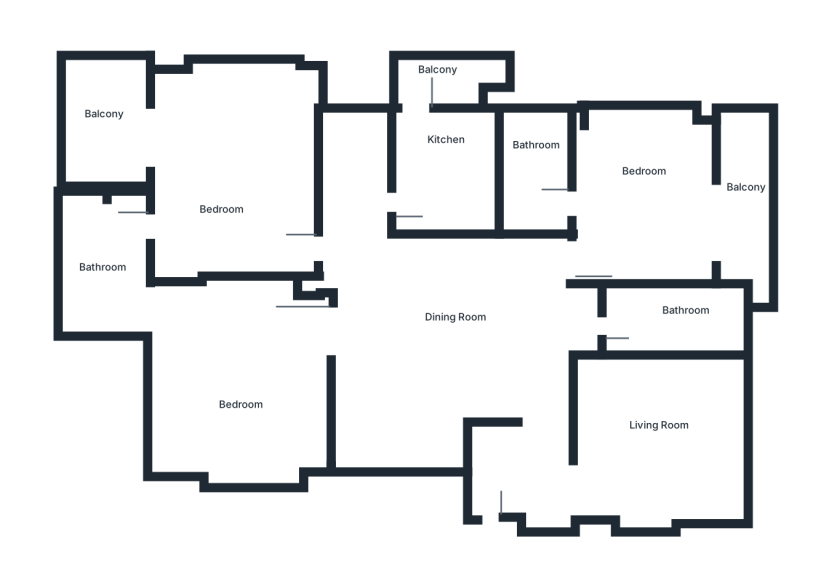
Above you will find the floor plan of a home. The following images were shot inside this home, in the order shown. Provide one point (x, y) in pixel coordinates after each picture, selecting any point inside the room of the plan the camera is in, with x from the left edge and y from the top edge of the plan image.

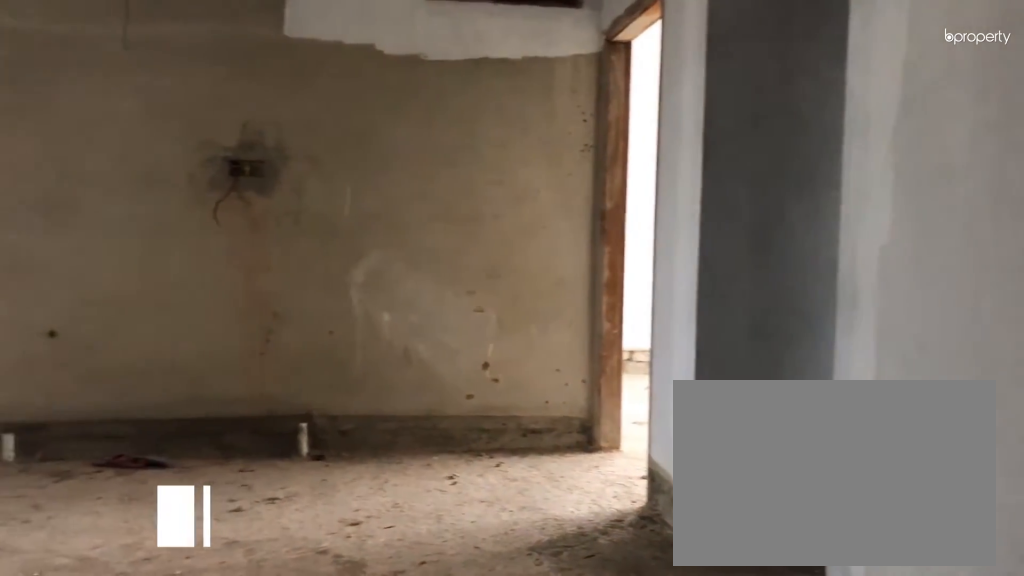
(453, 345)
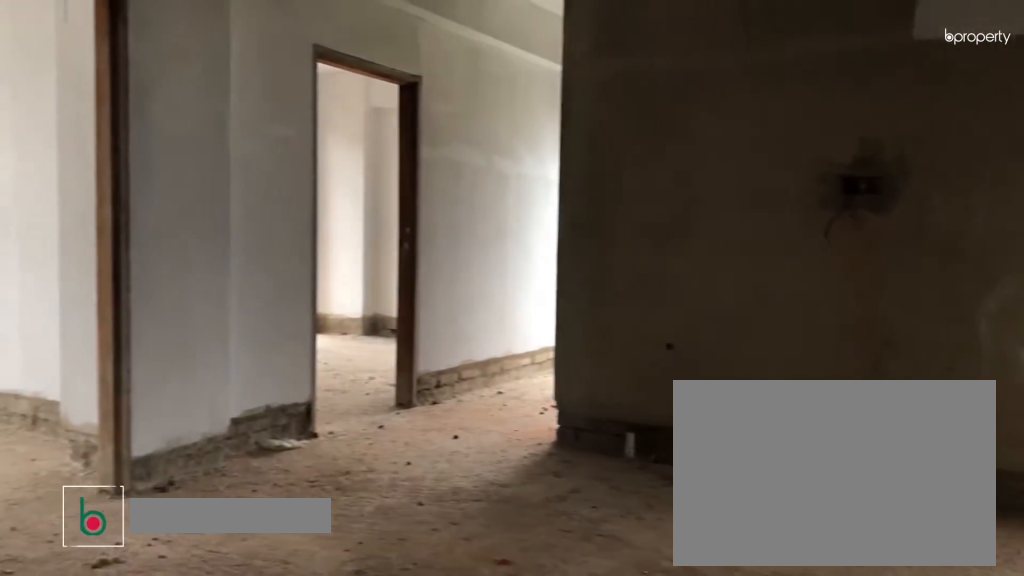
(453, 345)
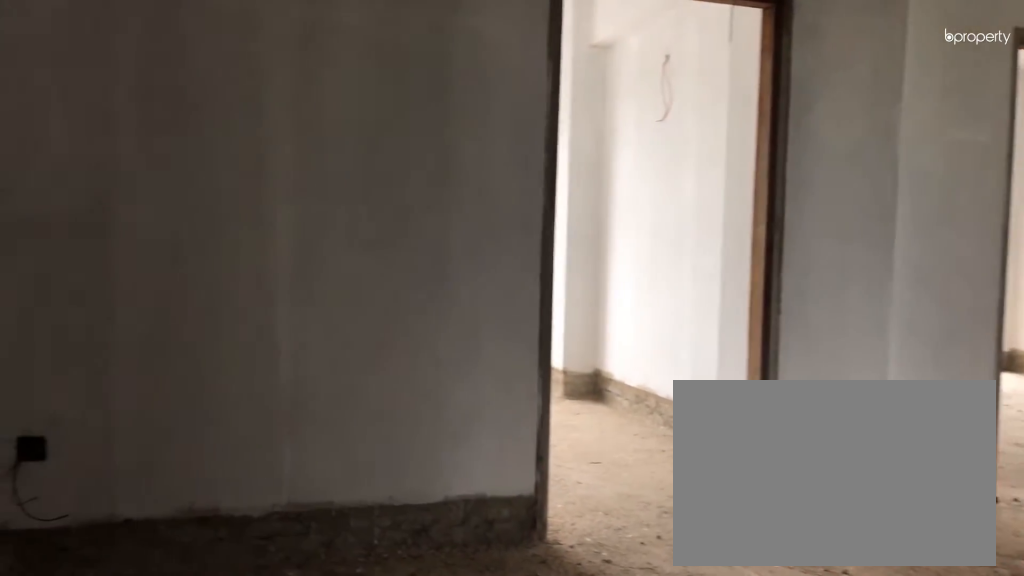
(453, 345)
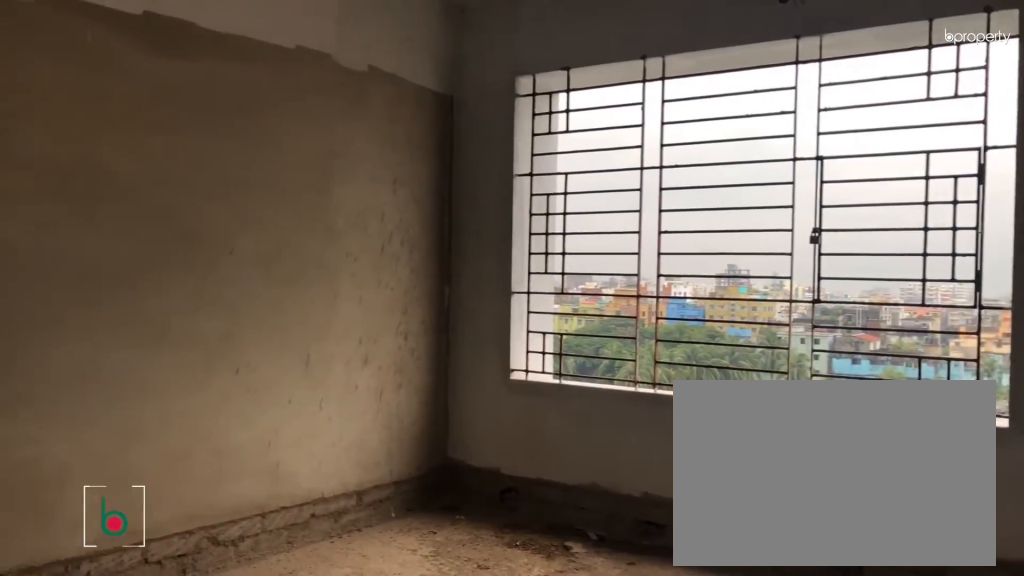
(657, 429)
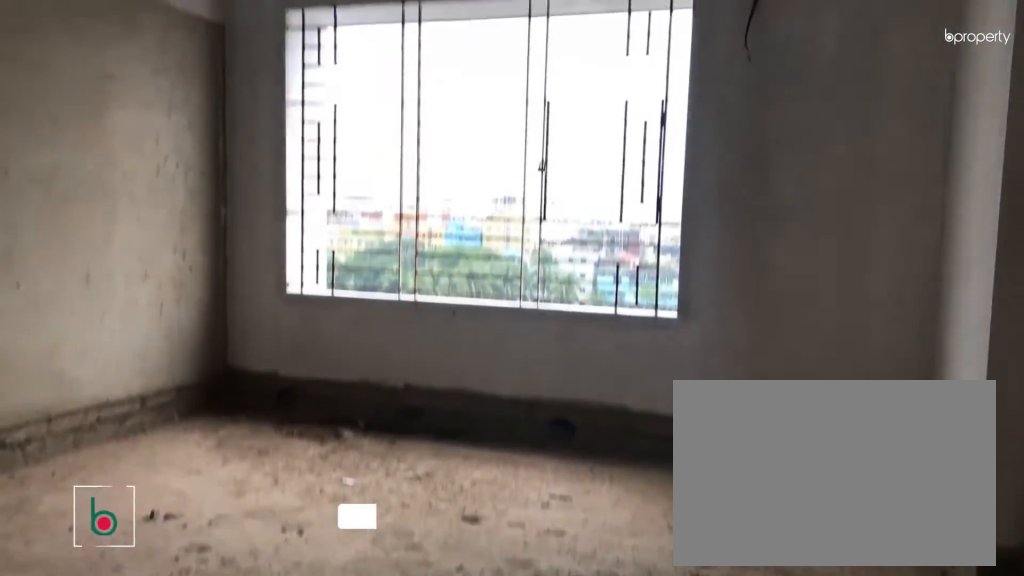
(658, 430)
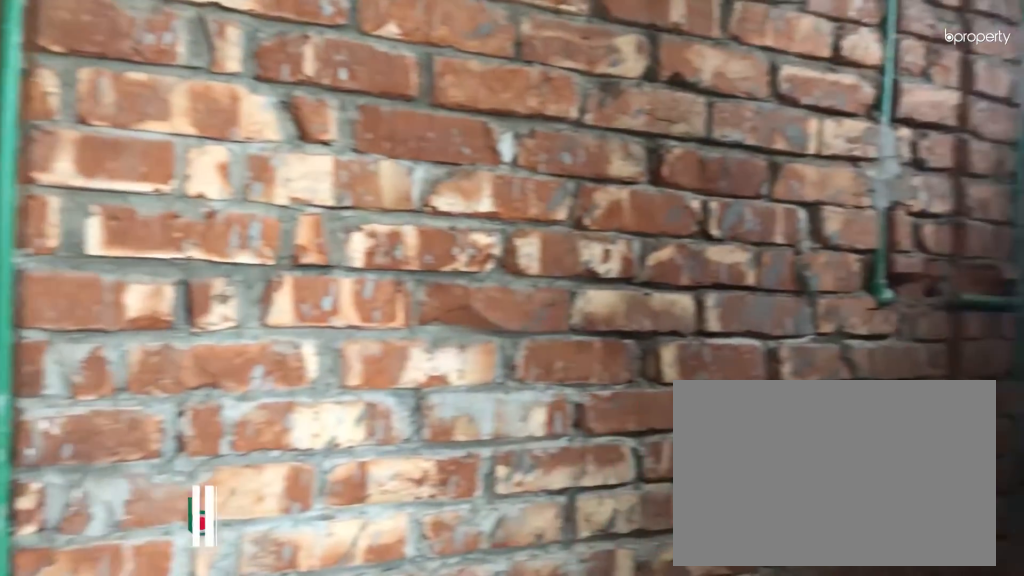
(535, 152)
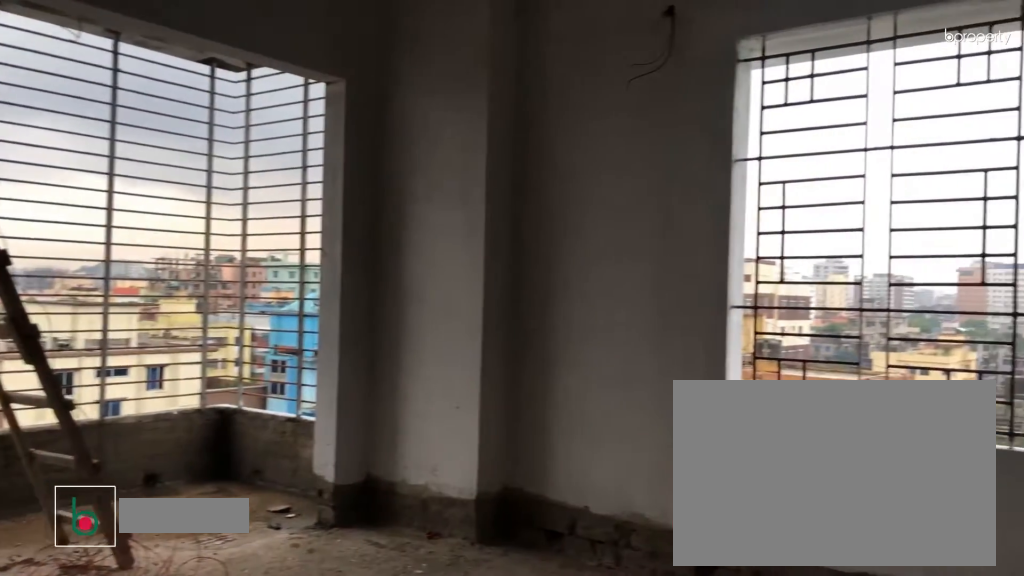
(217, 182)
